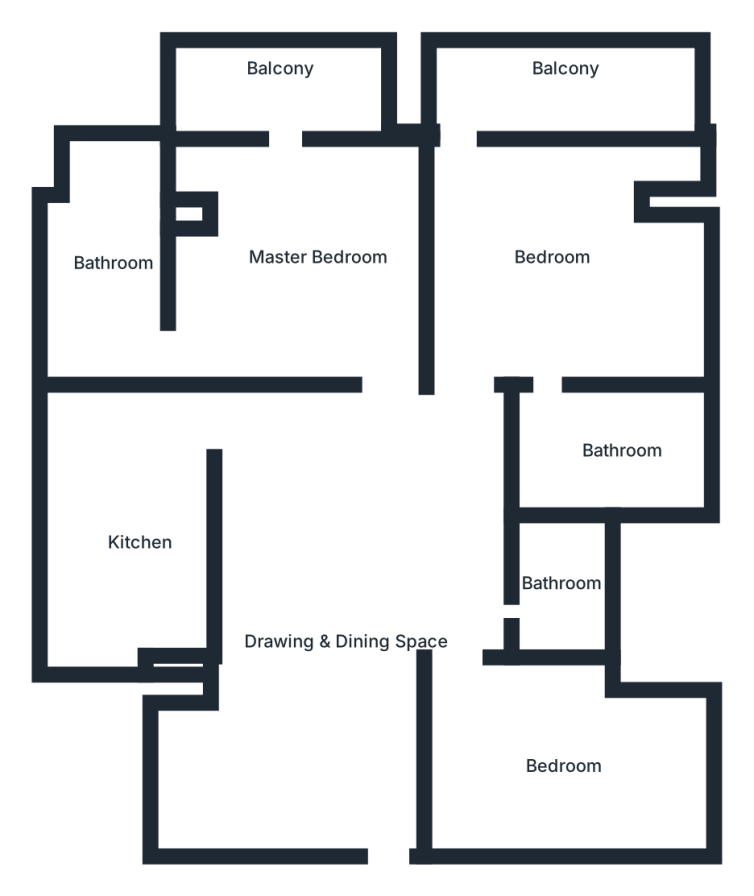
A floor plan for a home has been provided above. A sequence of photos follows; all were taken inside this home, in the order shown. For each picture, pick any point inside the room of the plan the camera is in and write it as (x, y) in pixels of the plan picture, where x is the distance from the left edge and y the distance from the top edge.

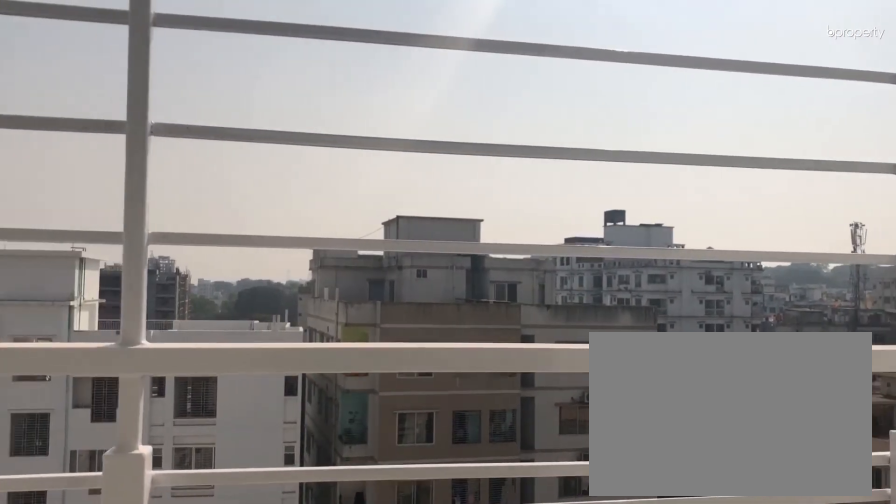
(575, 103)
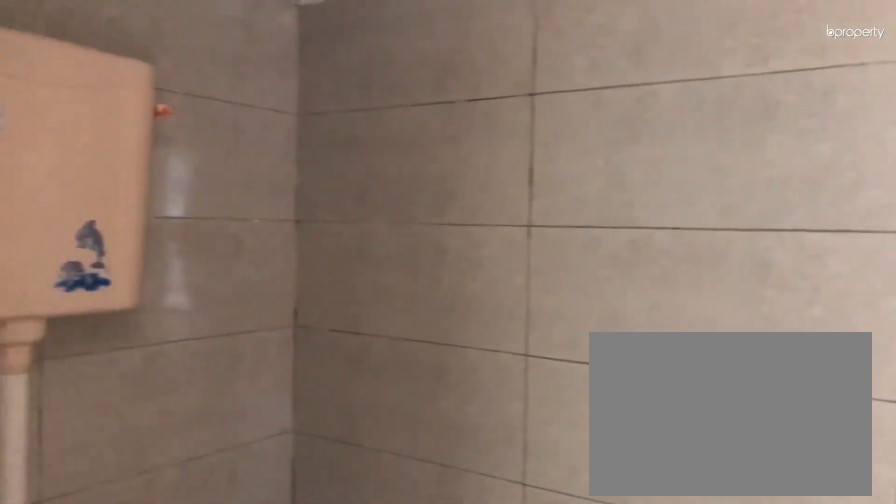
(559, 582)
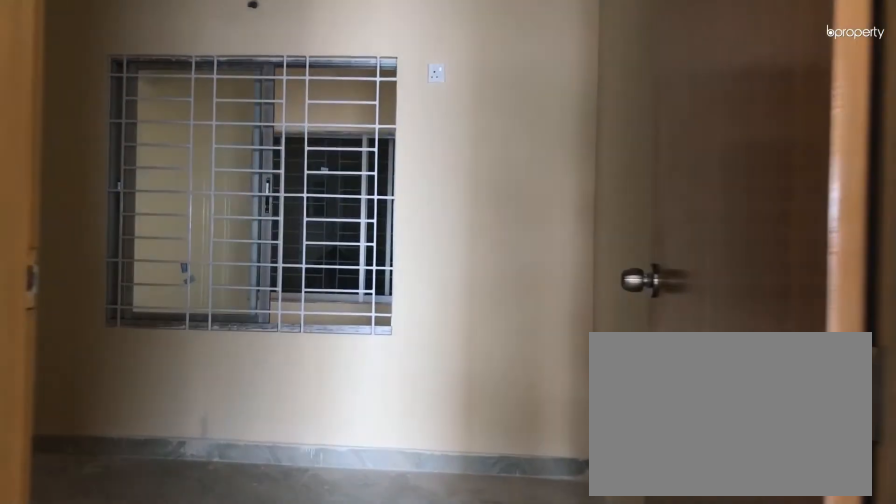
(505, 714)
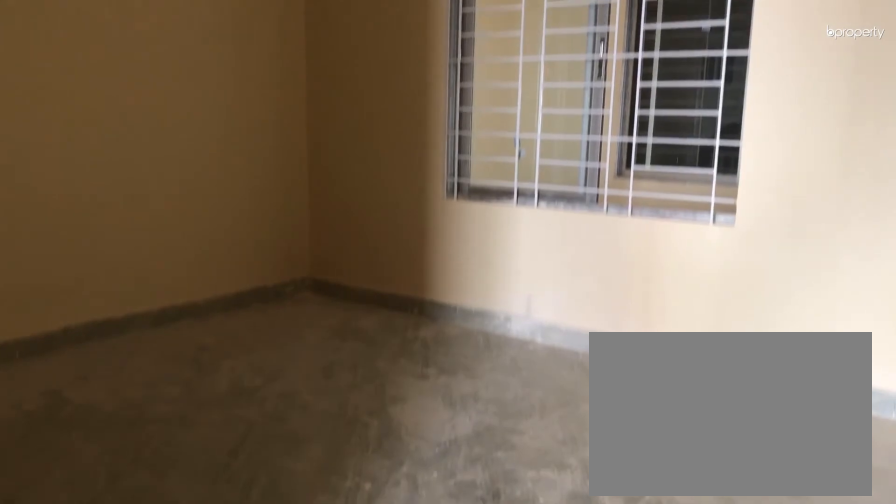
(566, 763)
